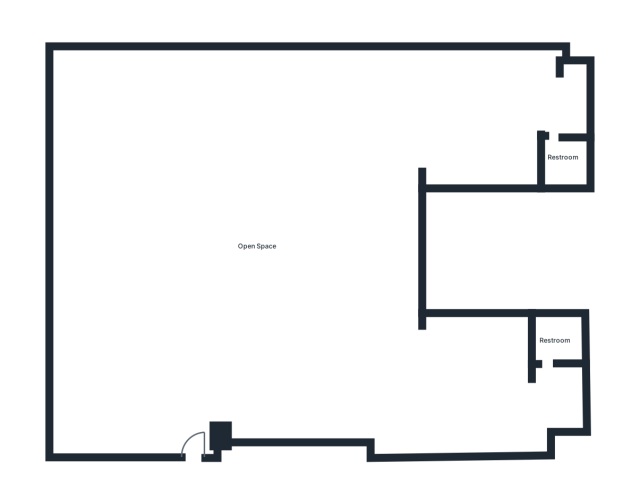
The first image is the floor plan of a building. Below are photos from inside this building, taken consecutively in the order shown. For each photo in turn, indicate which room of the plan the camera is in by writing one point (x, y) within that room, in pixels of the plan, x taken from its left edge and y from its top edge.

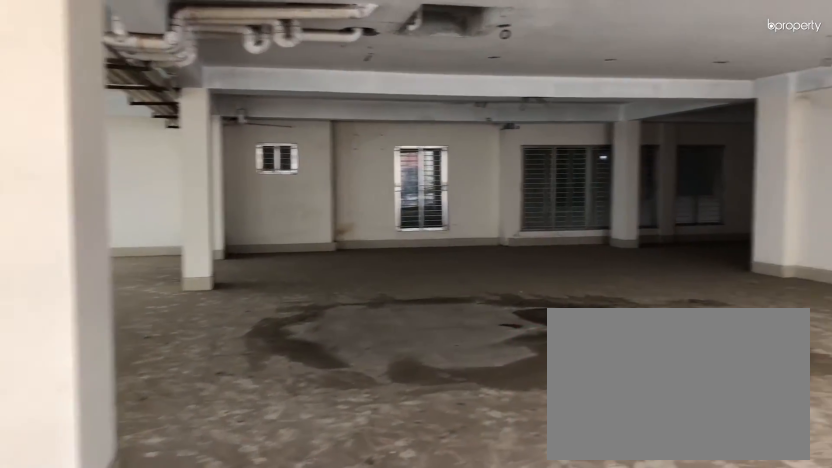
(197, 405)
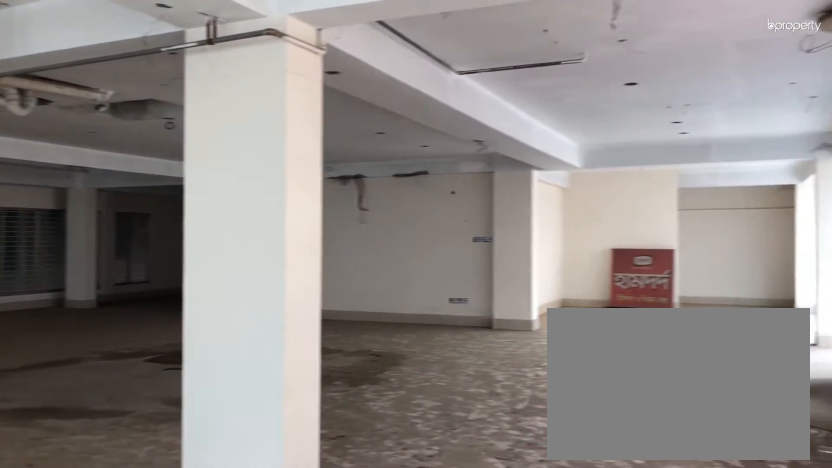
(259, 246)
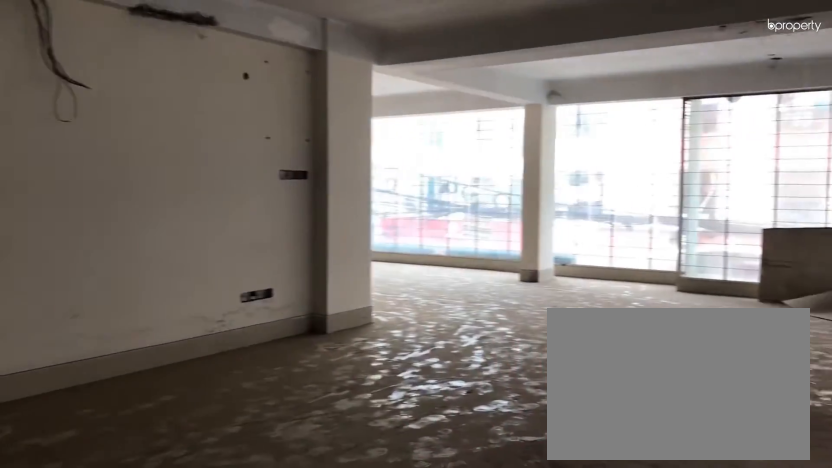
(259, 246)
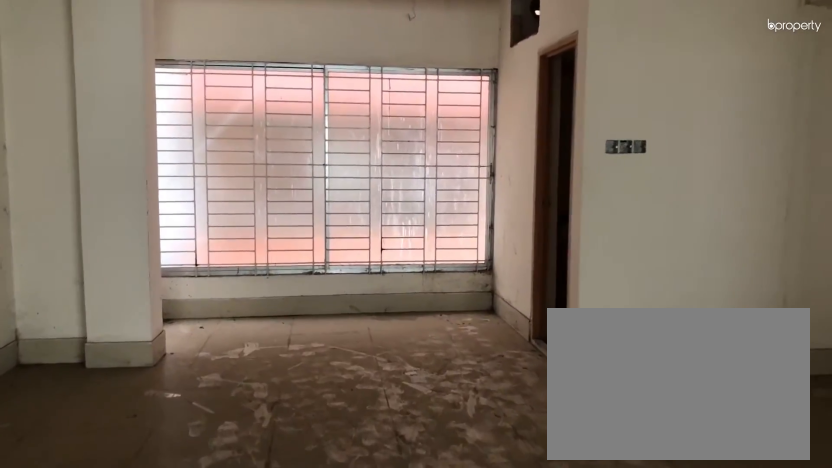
(443, 113)
